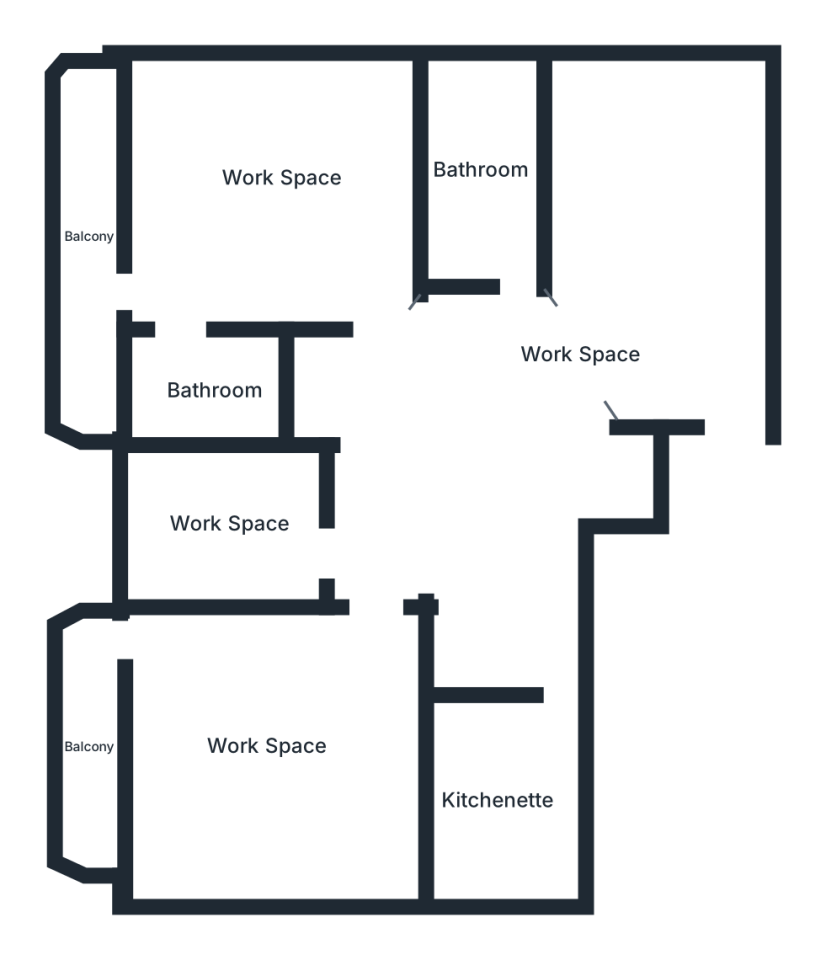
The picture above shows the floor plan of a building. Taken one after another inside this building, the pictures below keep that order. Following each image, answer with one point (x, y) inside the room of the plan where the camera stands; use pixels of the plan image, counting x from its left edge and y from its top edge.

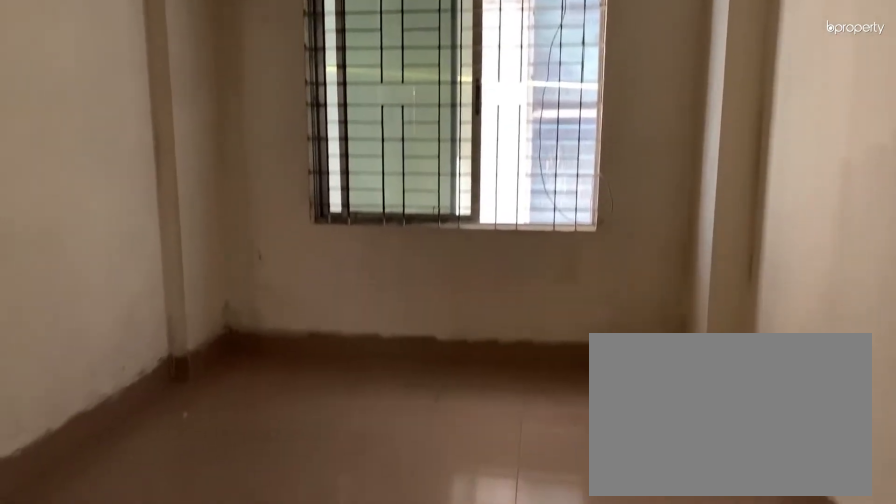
(588, 353)
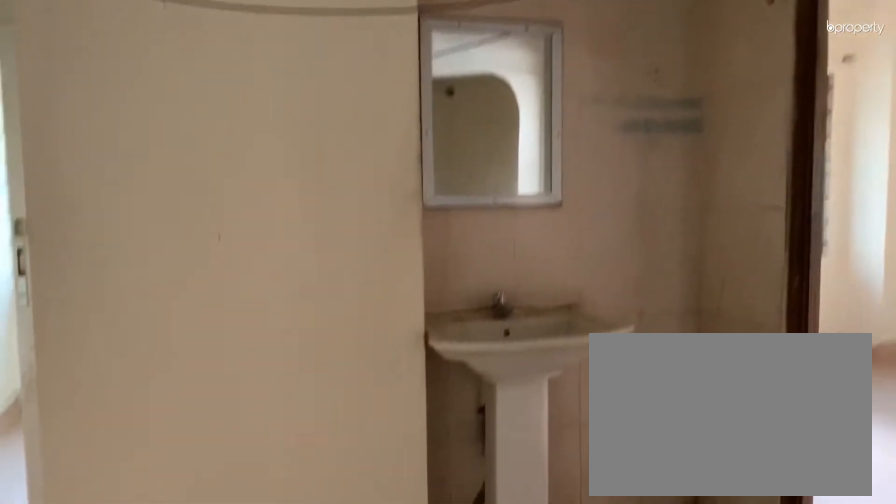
(588, 352)
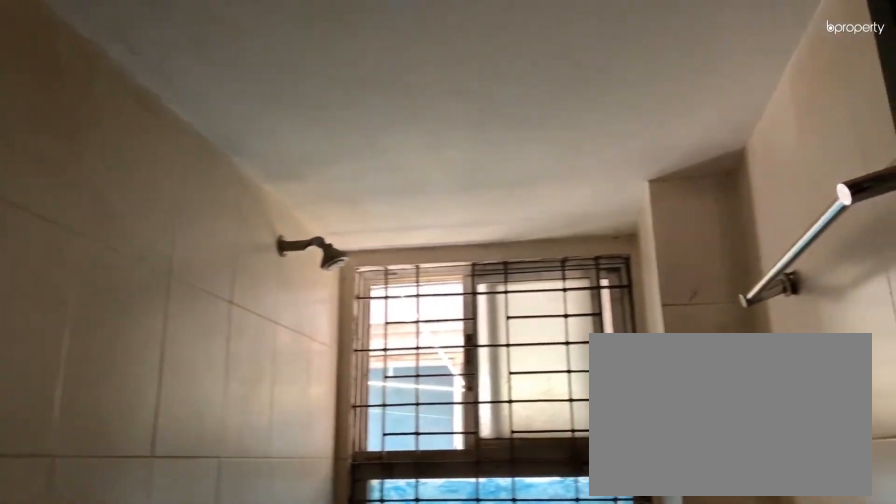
(480, 170)
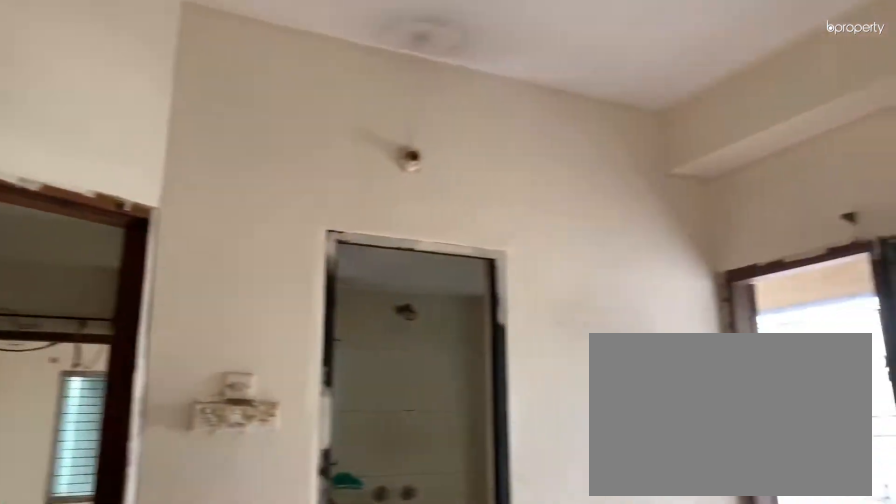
(278, 177)
